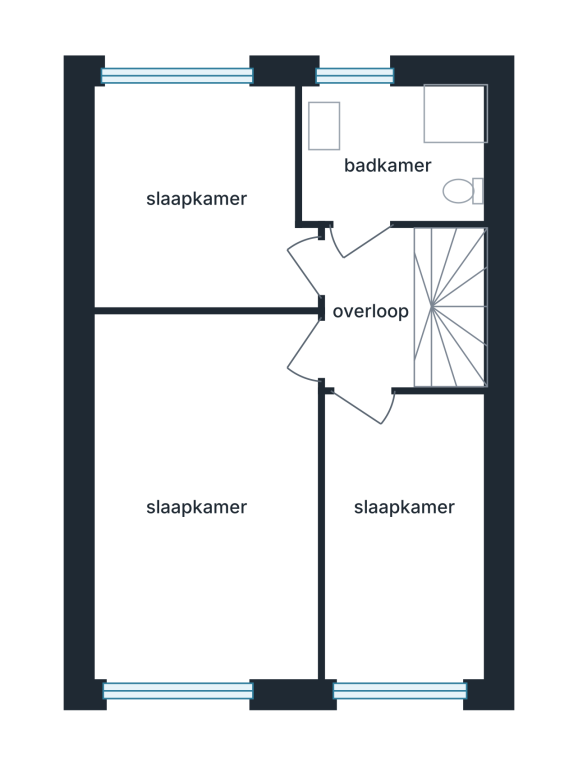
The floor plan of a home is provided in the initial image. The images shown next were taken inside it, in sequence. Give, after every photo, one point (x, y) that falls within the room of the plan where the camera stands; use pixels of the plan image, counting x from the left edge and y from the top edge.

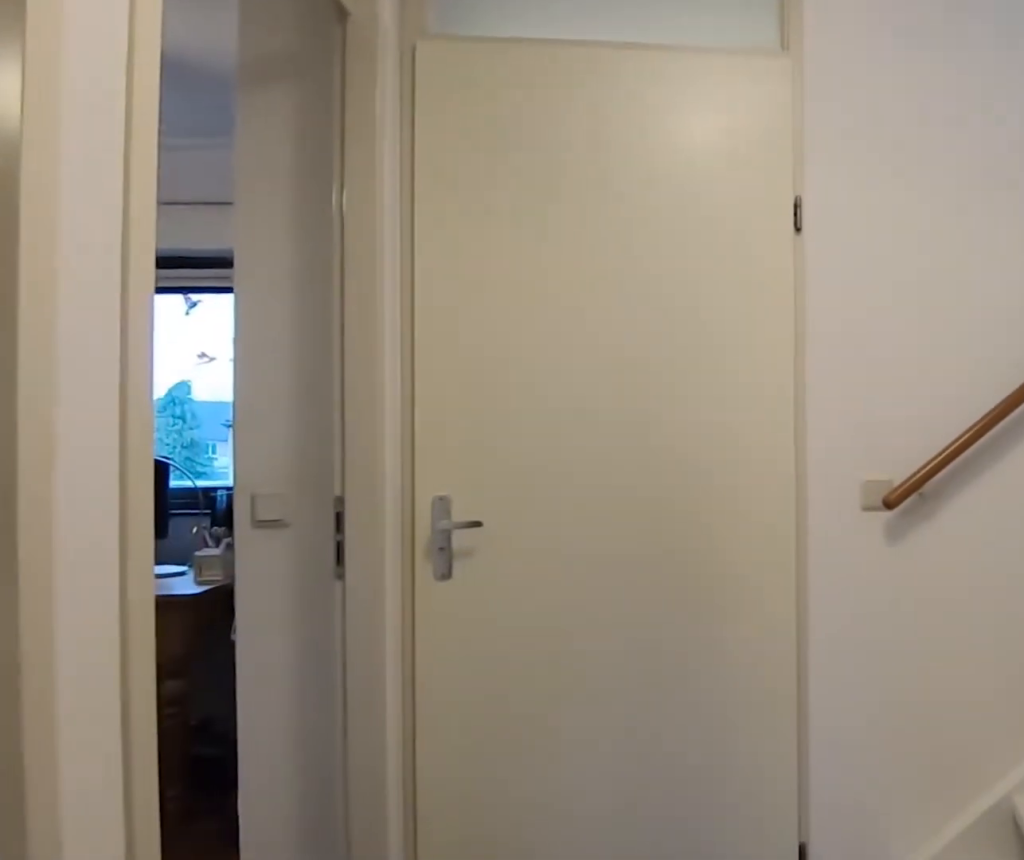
(368, 307)
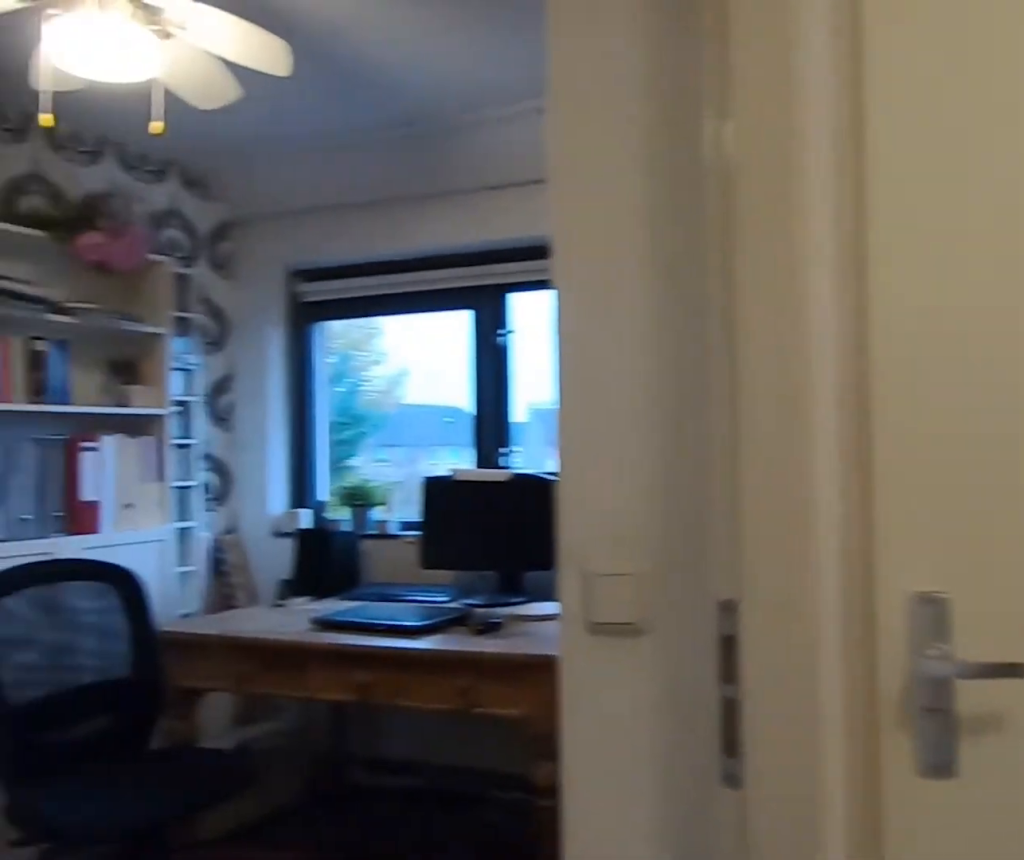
(368, 307)
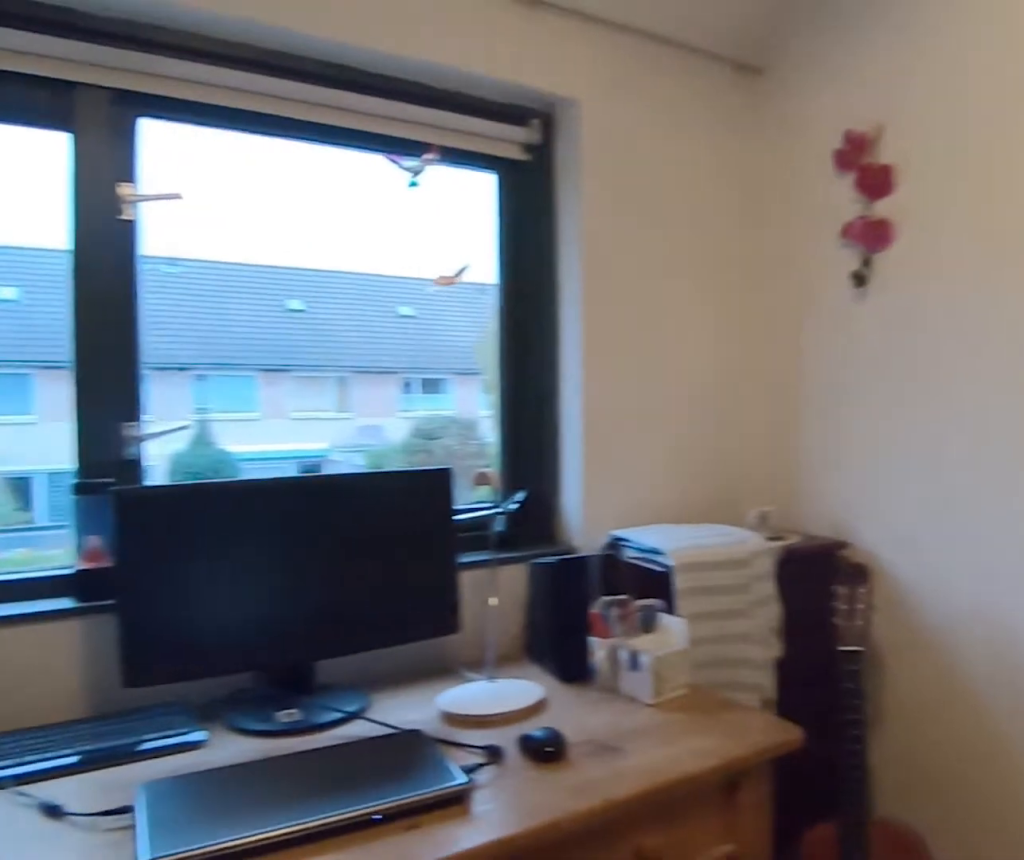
(197, 197)
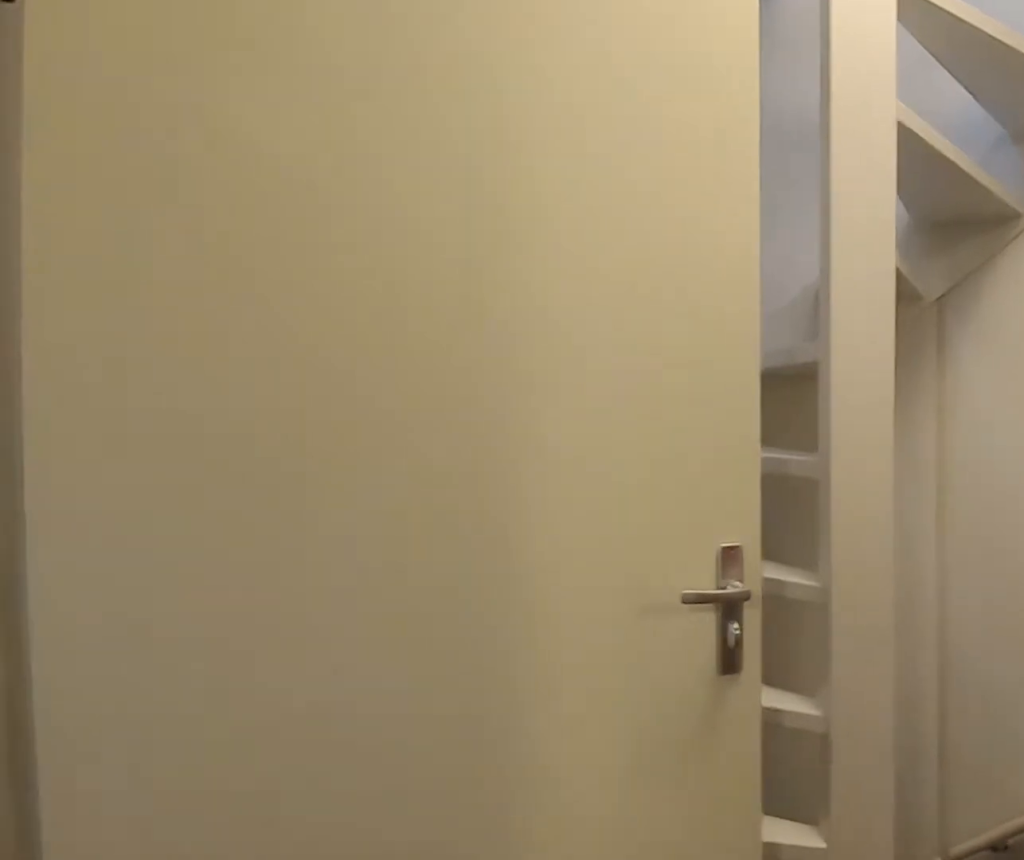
(368, 307)
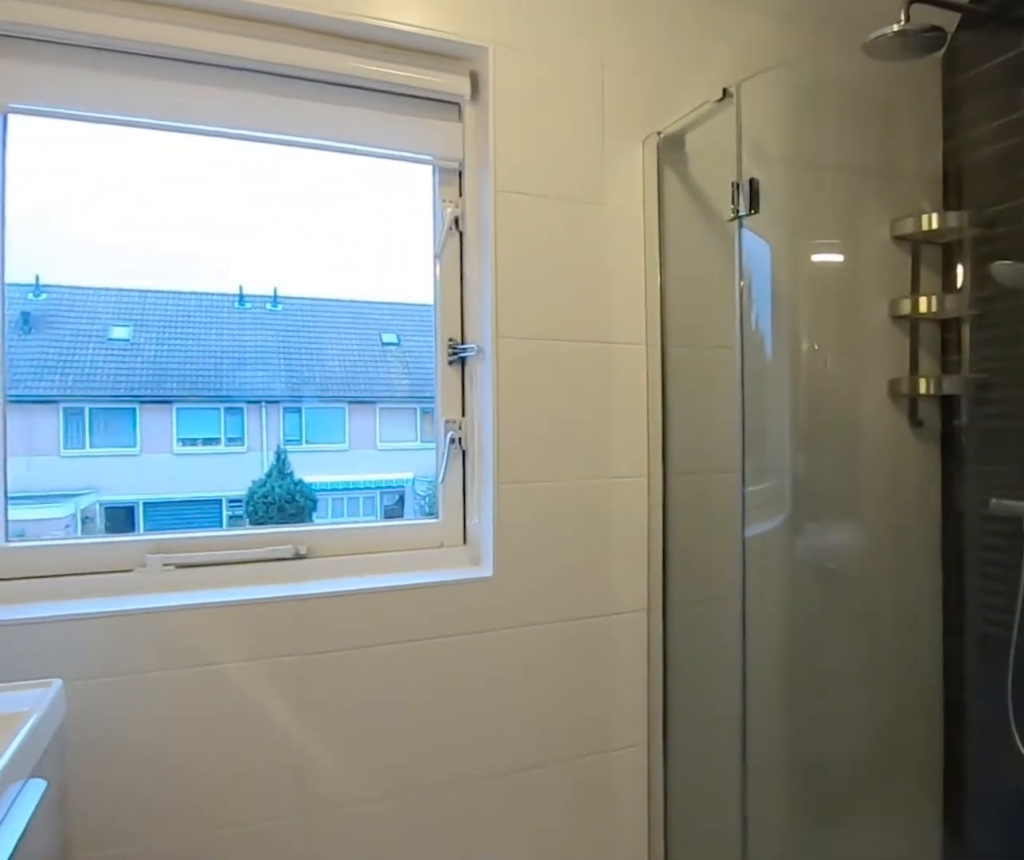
(393, 151)
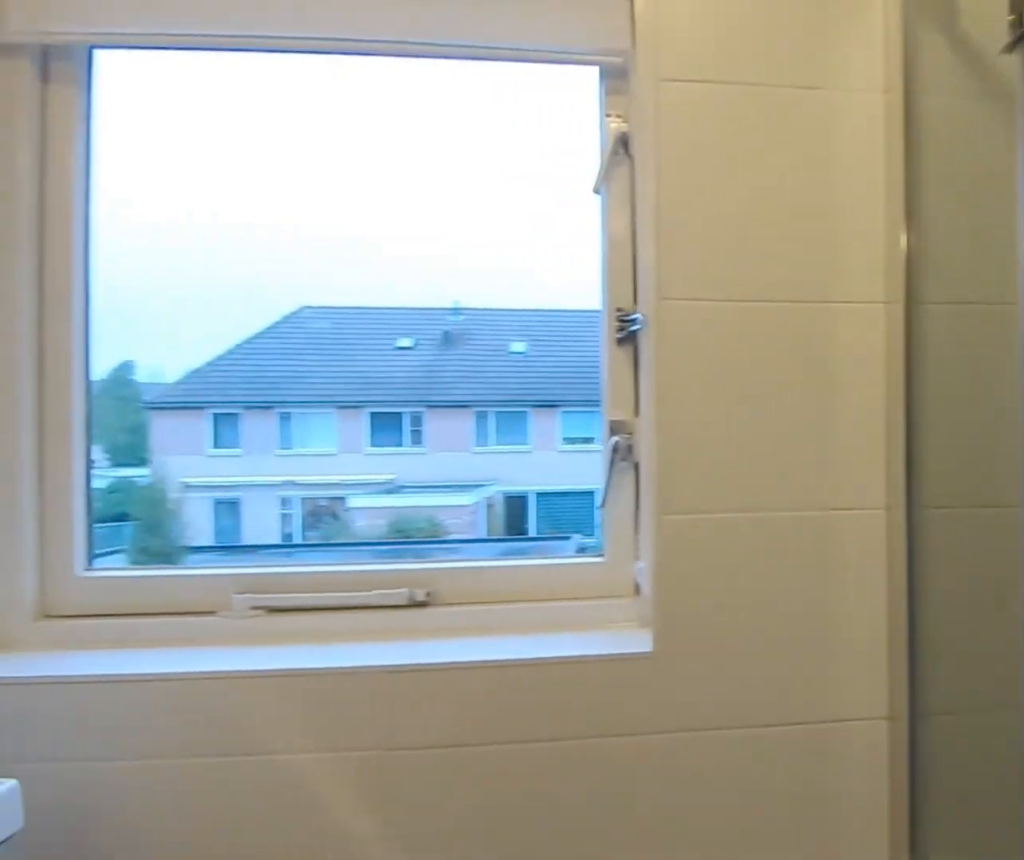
(393, 151)
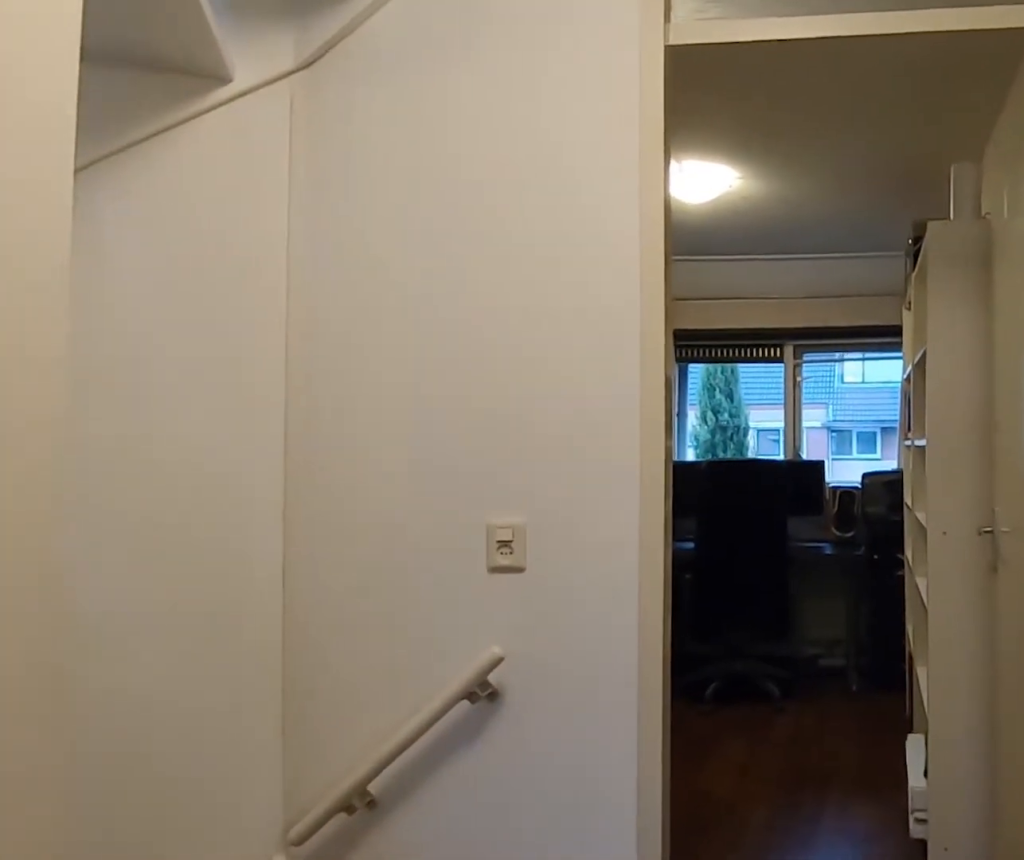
(368, 307)
